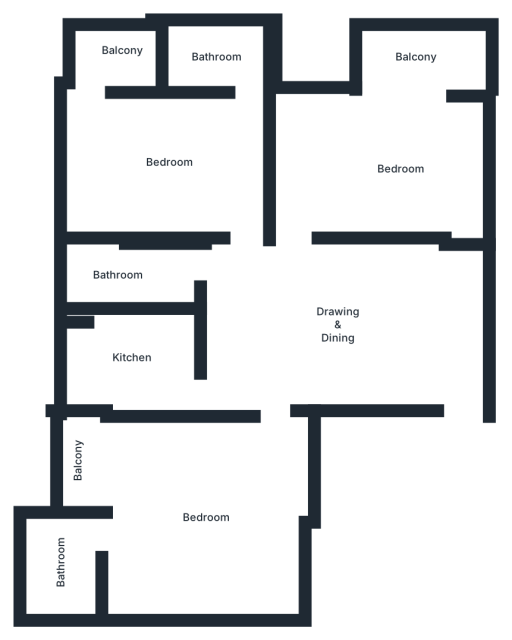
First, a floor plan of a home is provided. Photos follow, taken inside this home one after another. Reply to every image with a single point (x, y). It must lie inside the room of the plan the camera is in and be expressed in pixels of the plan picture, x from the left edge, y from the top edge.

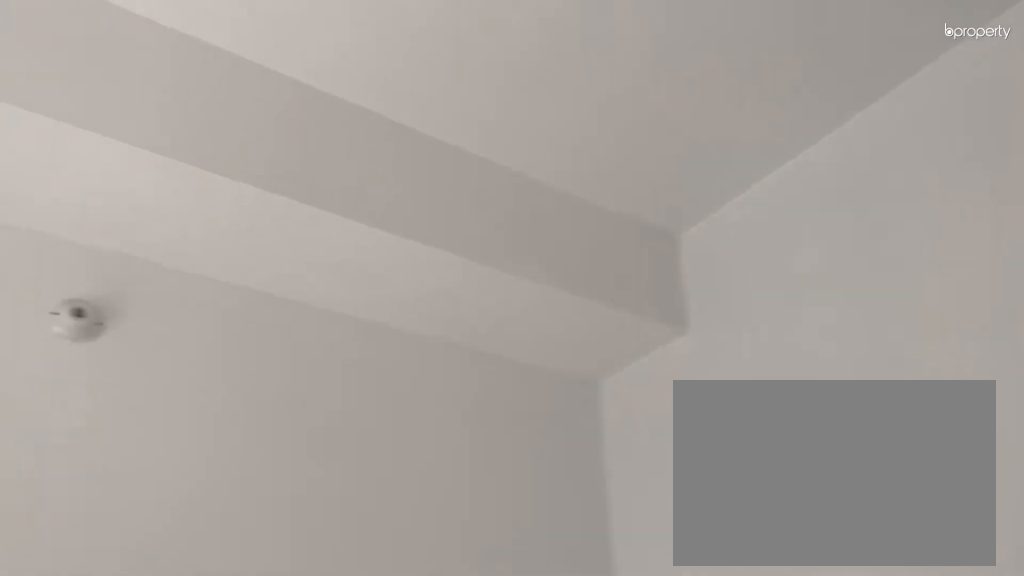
(404, 166)
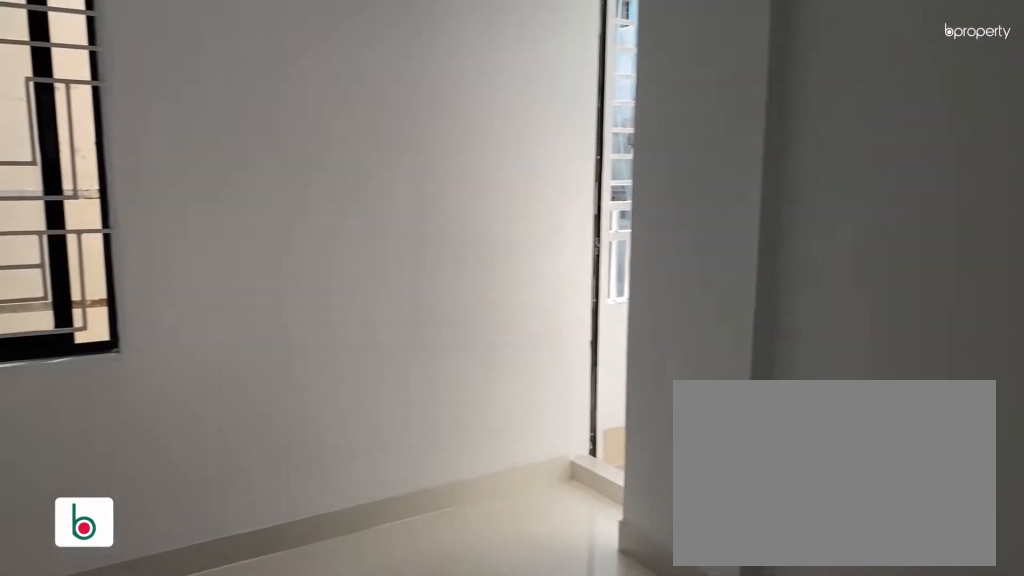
(175, 158)
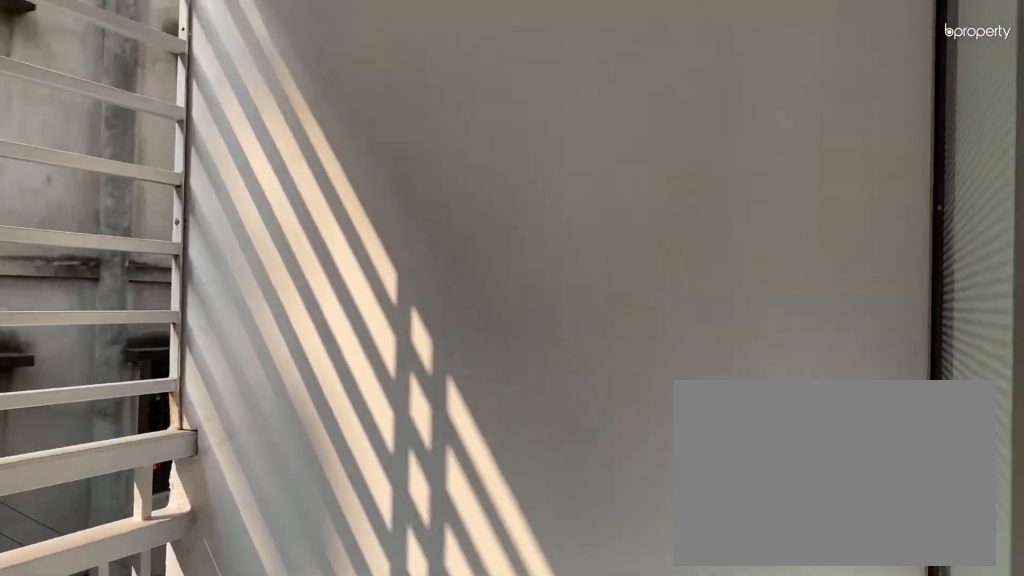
(120, 52)
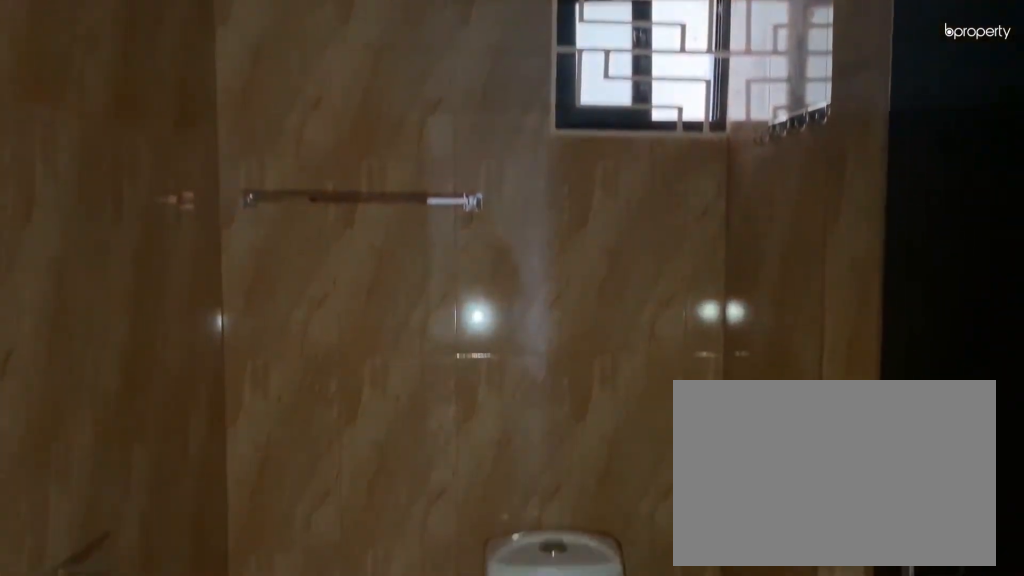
(130, 274)
